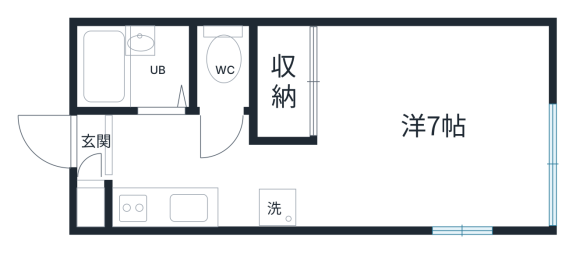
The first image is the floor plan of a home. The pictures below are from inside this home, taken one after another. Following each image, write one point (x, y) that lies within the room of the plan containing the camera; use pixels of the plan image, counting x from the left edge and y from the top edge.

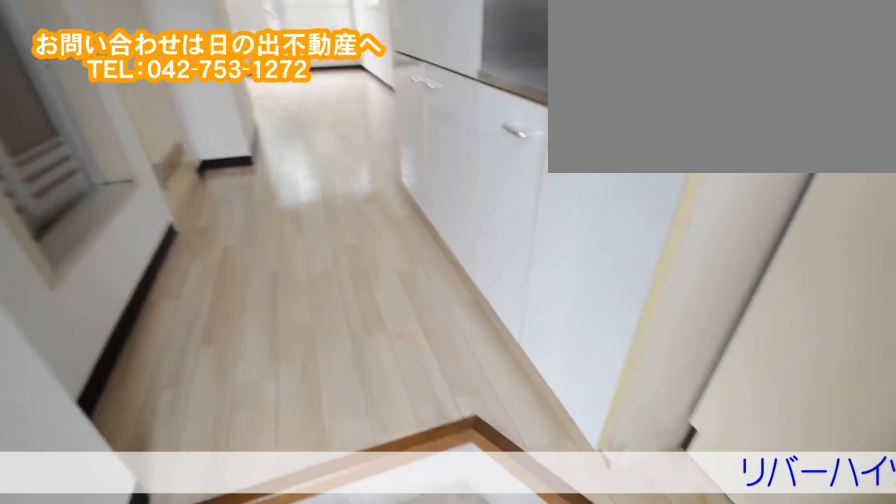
(147, 145)
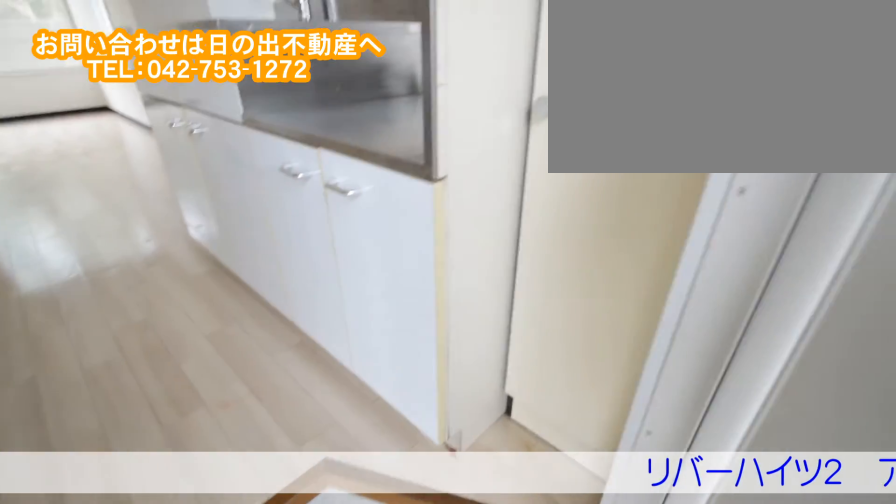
(147, 145)
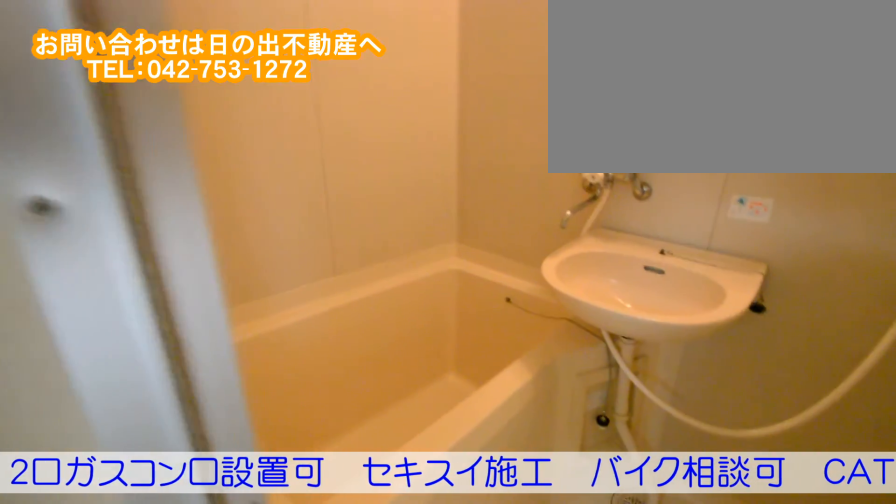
(128, 75)
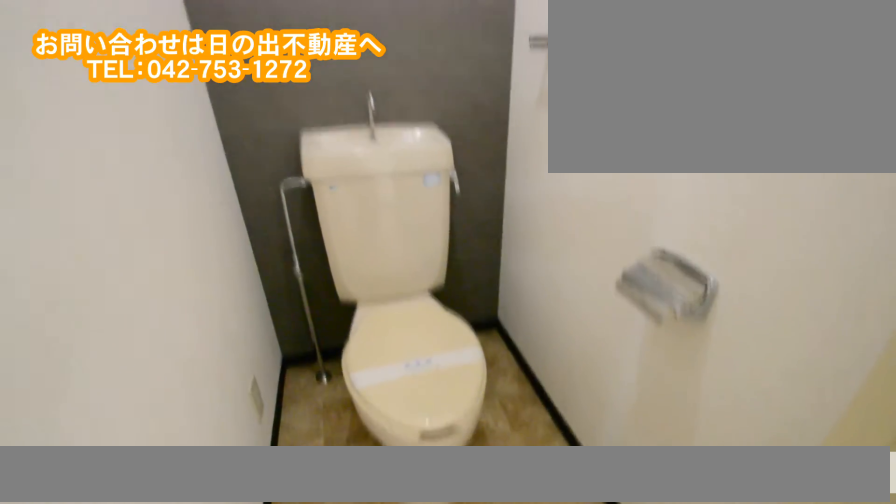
(217, 72)
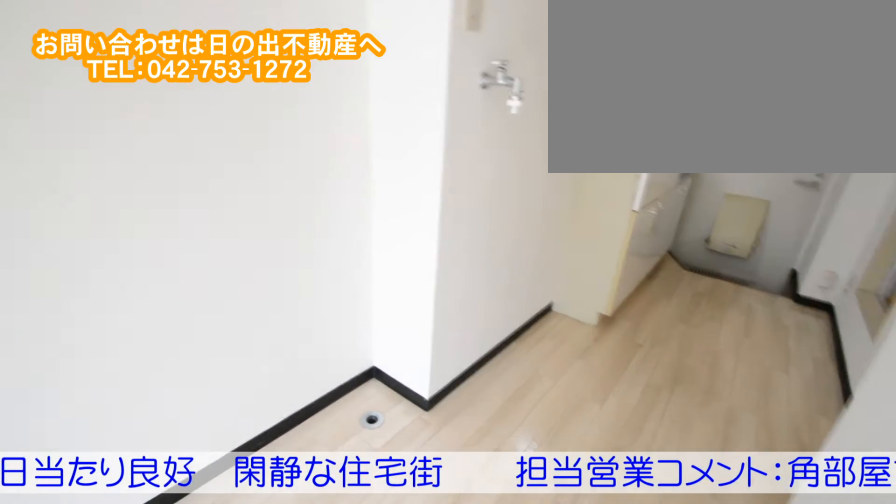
(187, 148)
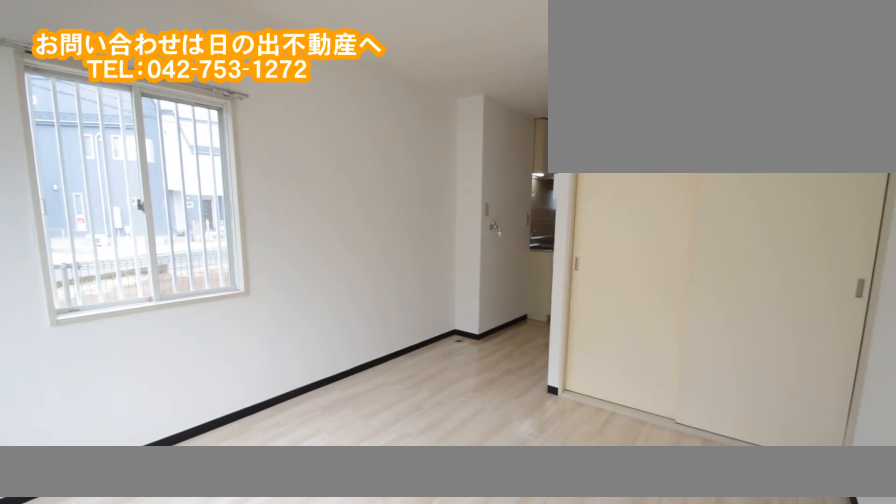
(441, 81)
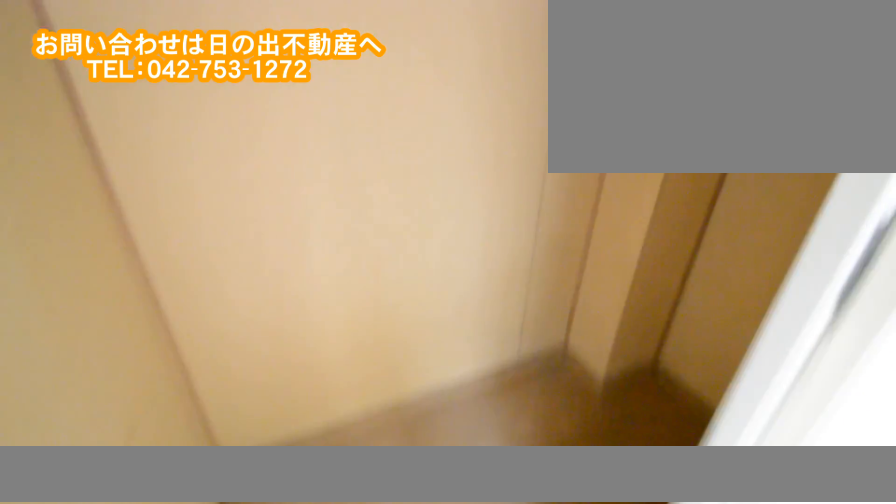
(440, 81)
